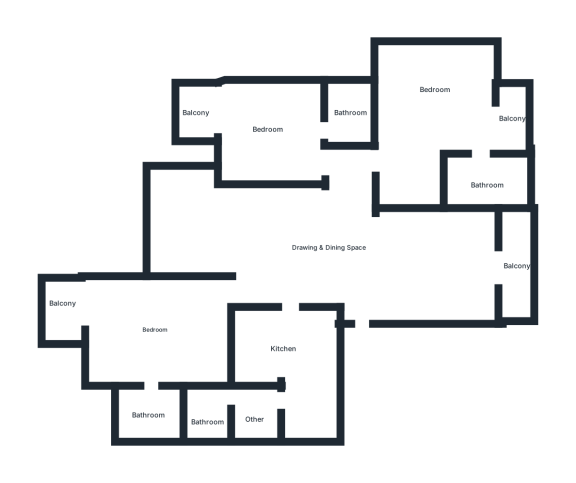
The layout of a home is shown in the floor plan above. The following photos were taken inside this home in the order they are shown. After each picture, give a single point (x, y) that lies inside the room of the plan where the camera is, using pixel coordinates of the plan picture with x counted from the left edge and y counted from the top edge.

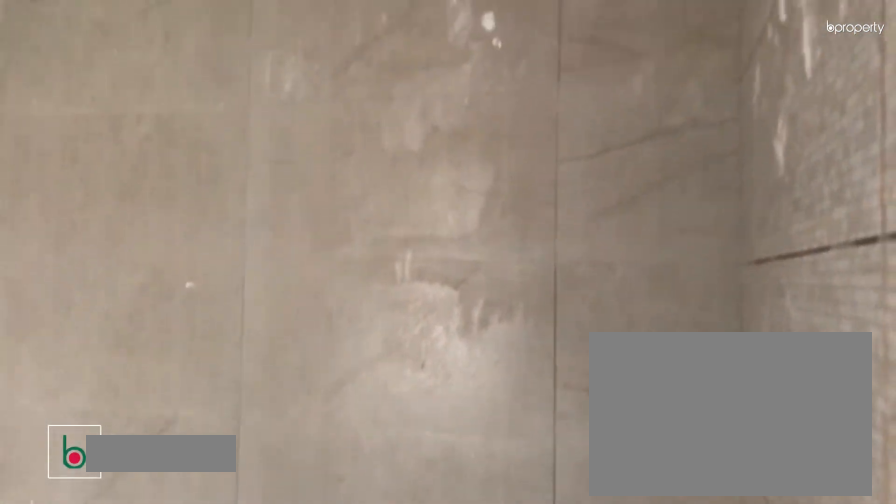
(481, 184)
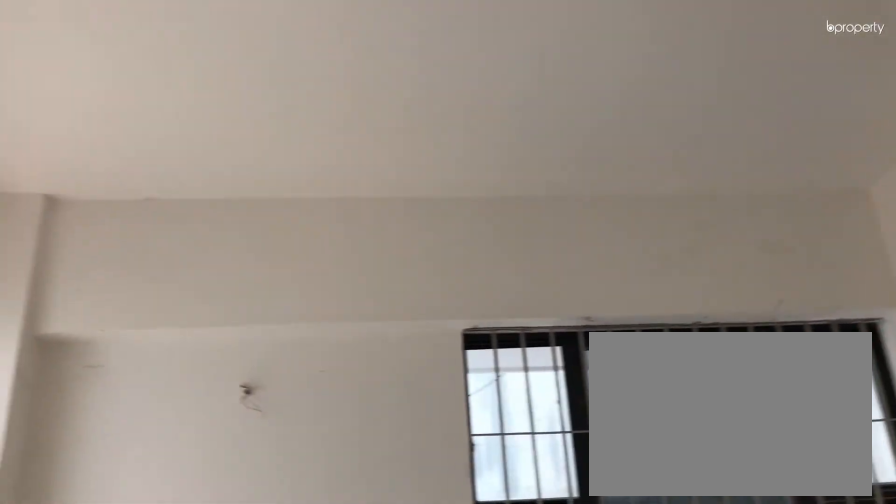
(284, 132)
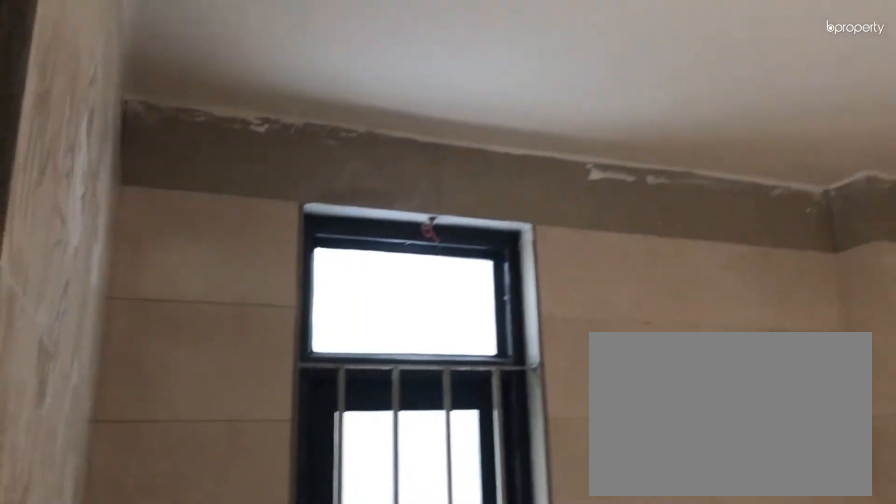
(356, 115)
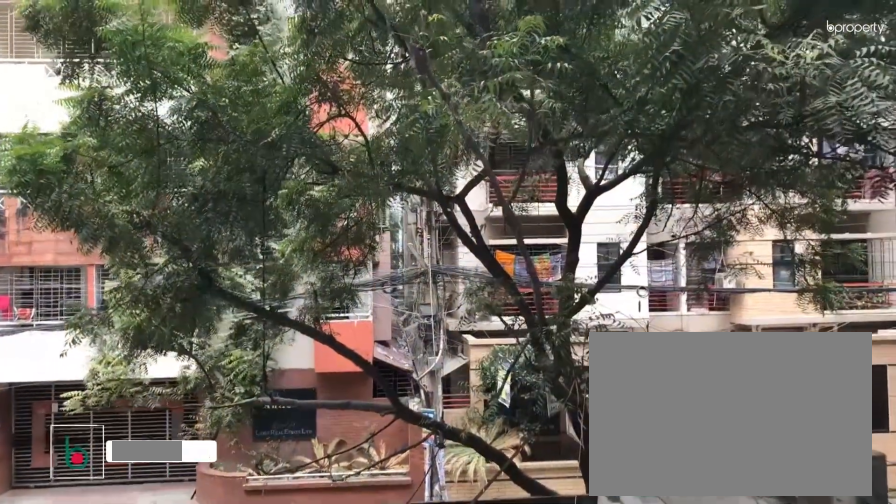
(215, 113)
